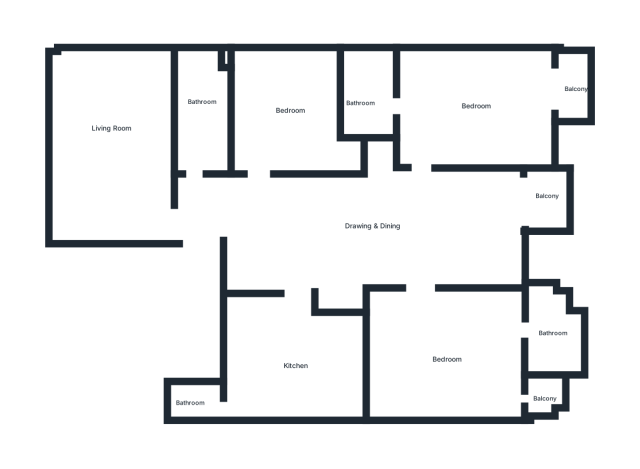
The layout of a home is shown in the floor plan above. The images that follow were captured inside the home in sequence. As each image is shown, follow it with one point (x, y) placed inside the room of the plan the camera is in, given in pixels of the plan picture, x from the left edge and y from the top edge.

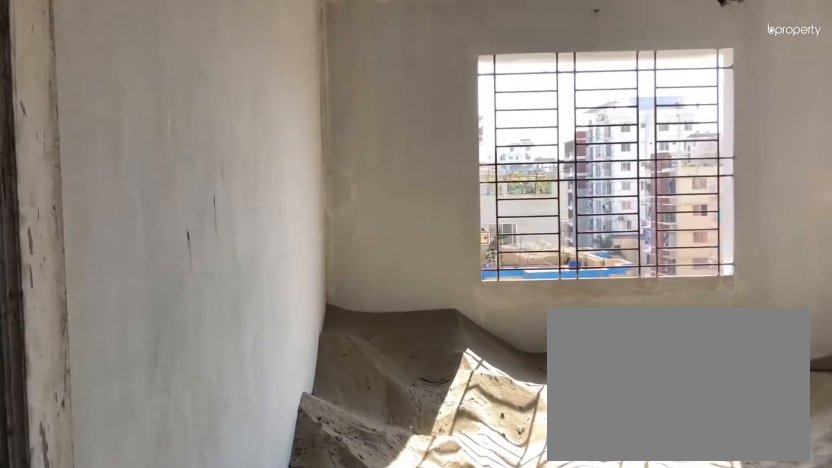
(269, 165)
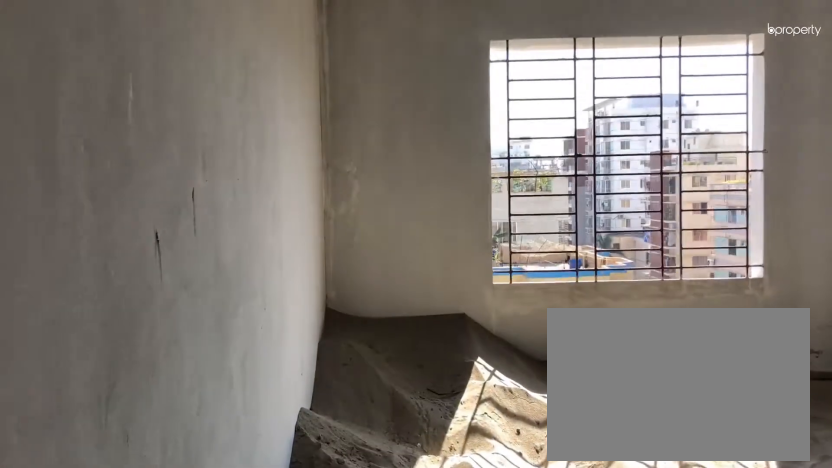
(269, 165)
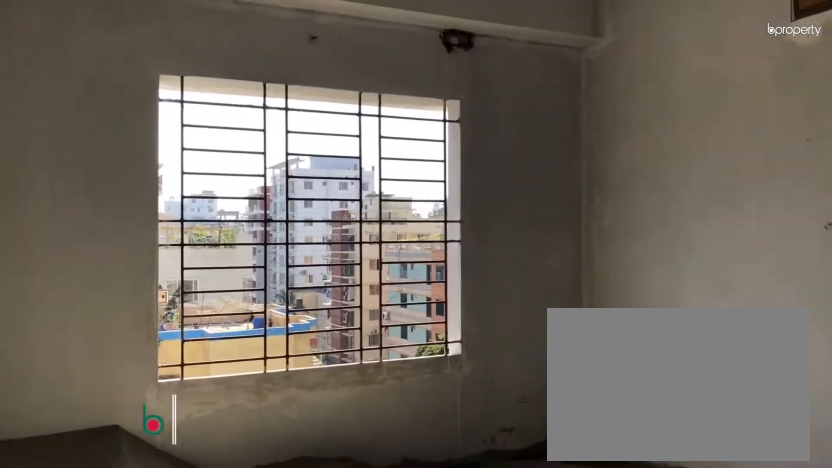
(300, 111)
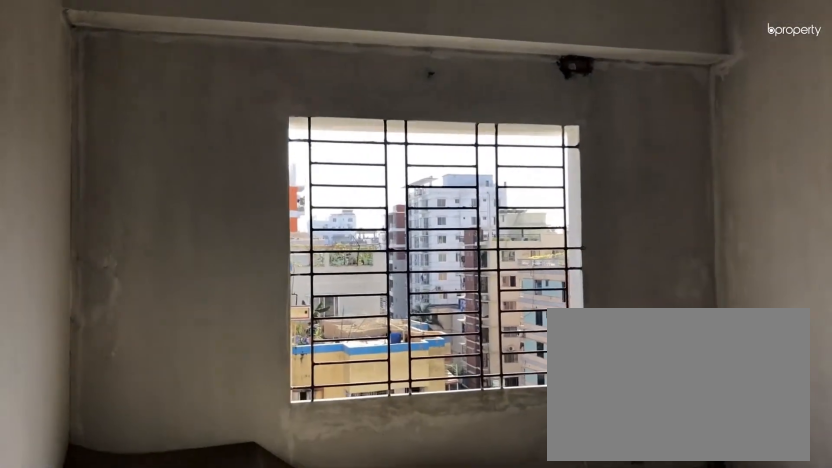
(300, 111)
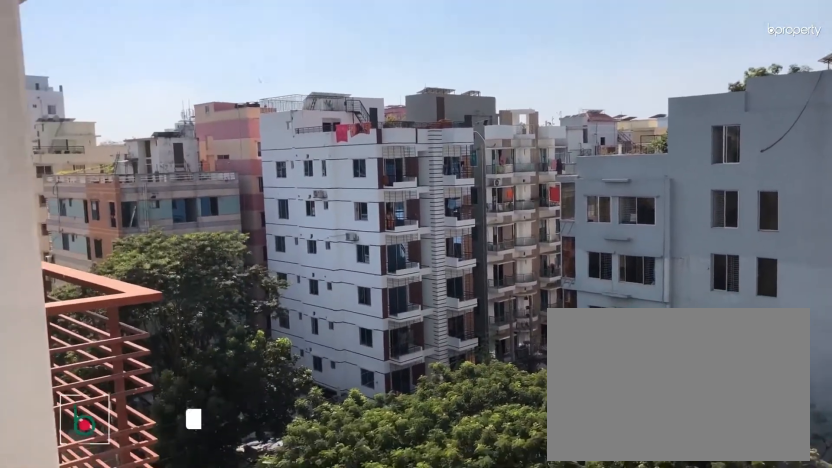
(547, 200)
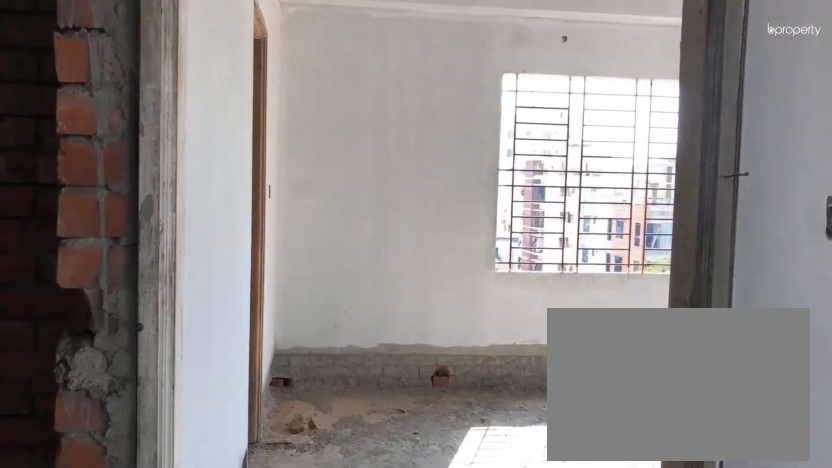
(418, 178)
